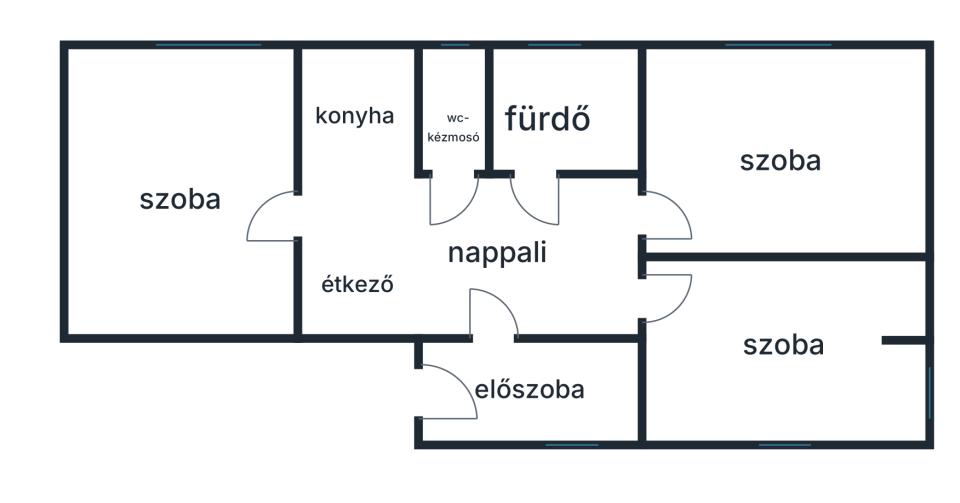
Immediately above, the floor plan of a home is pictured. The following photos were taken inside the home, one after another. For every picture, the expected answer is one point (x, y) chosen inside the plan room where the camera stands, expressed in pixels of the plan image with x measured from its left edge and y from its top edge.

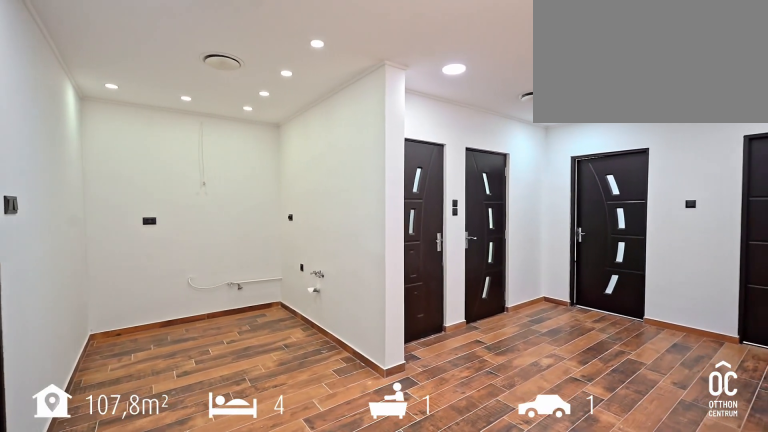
(358, 125)
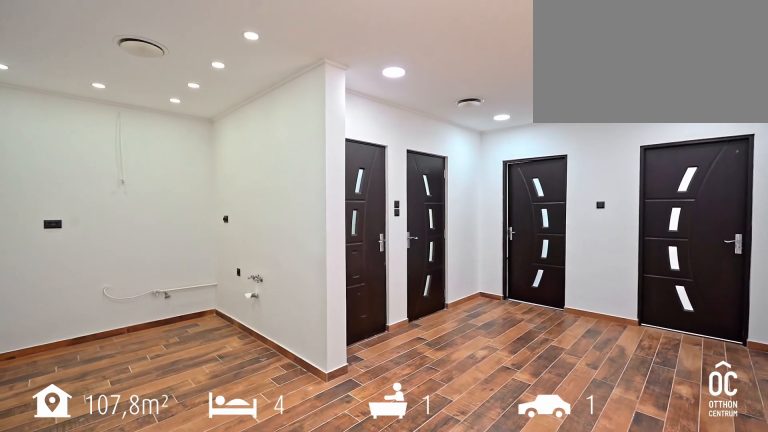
(453, 251)
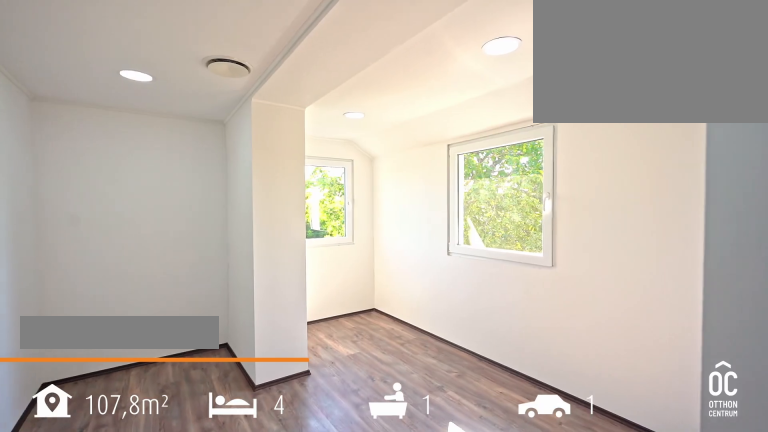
(782, 348)
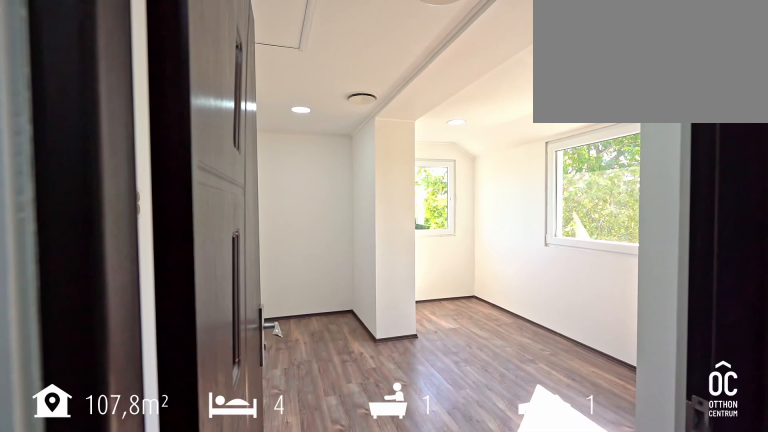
(782, 348)
